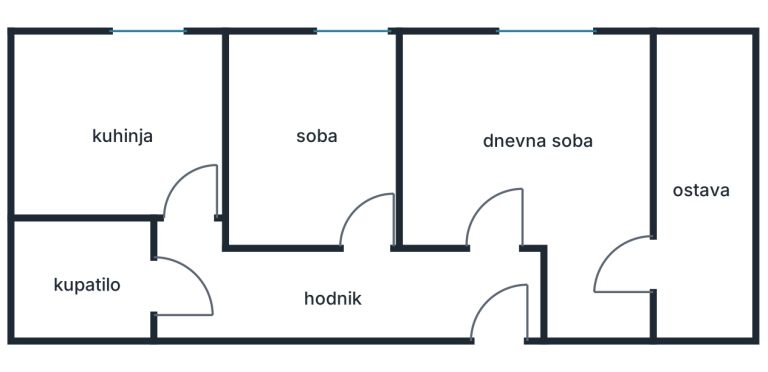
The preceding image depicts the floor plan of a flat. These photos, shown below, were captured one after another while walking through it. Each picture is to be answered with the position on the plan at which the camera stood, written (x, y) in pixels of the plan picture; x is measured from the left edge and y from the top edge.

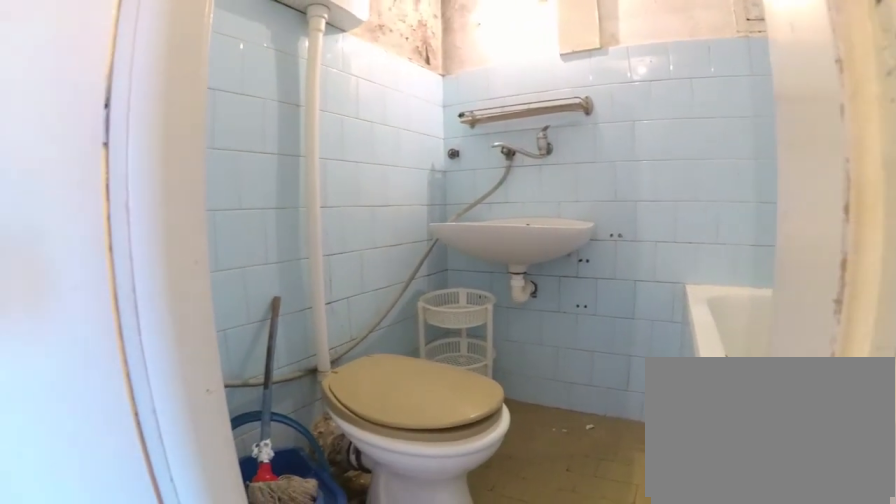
(170, 261)
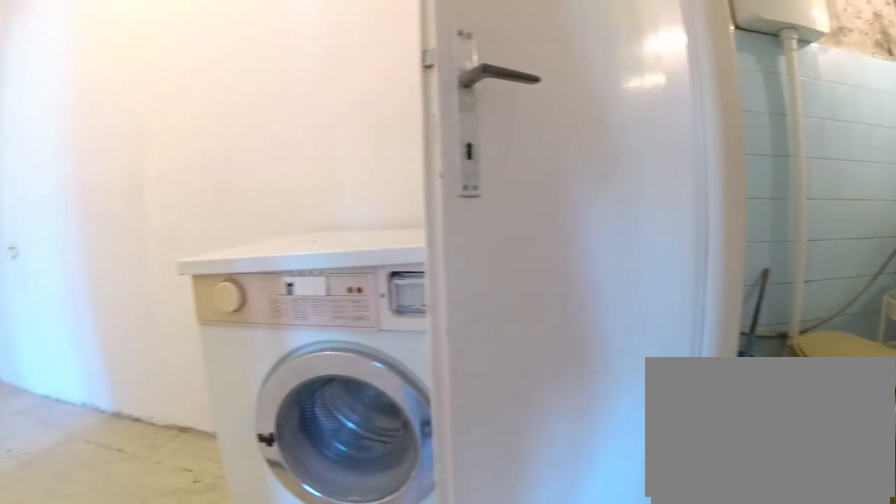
(188, 256)
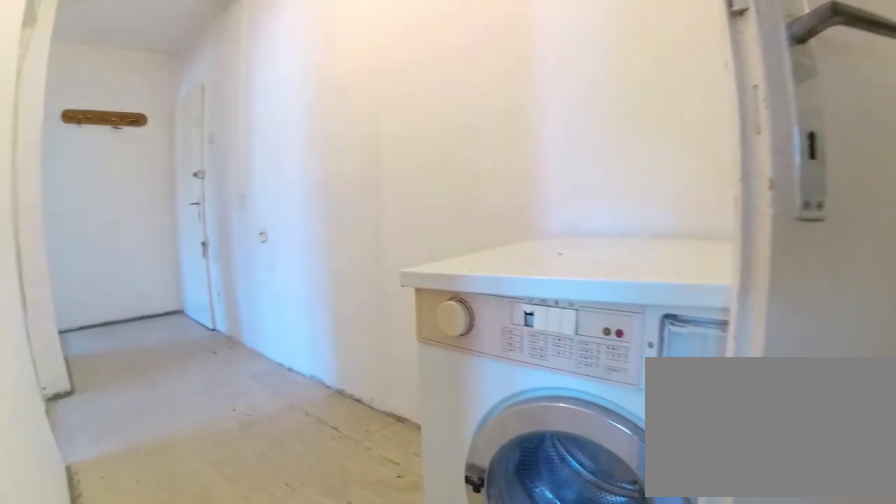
(176, 270)
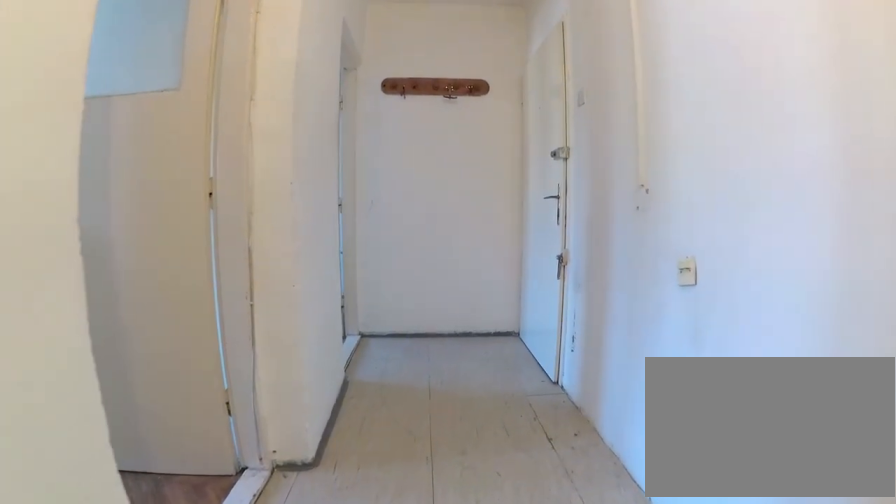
(281, 294)
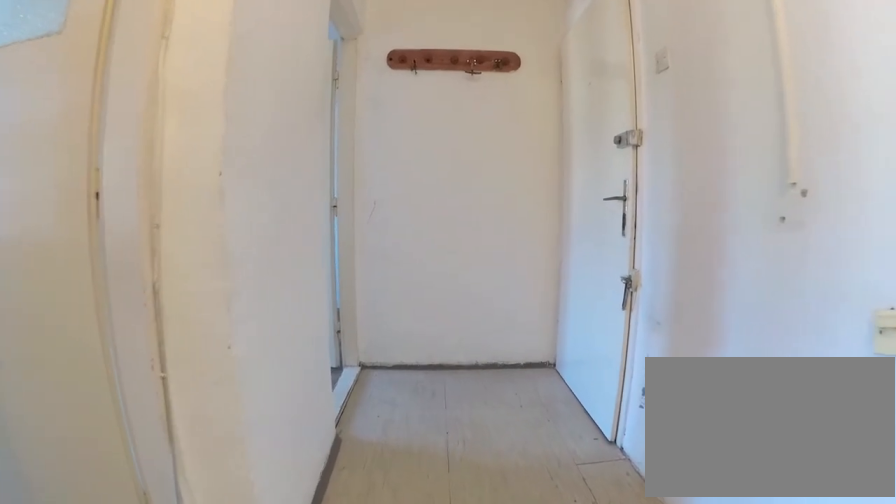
(341, 293)
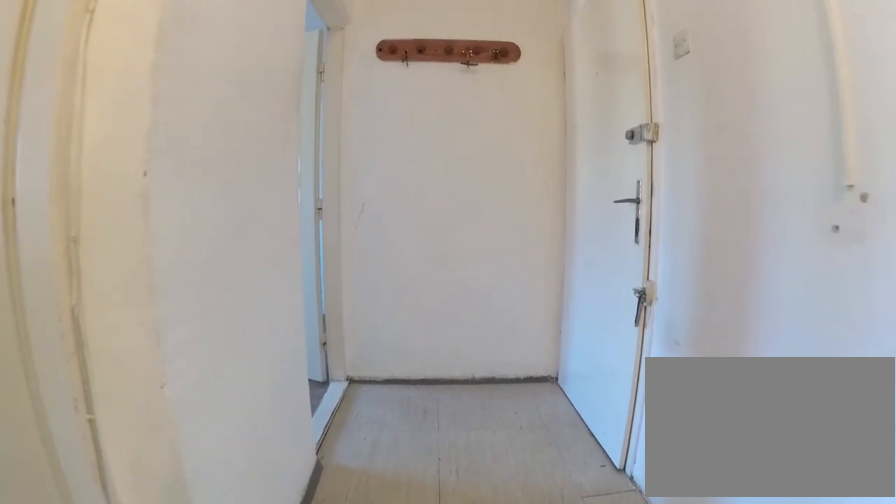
(360, 293)
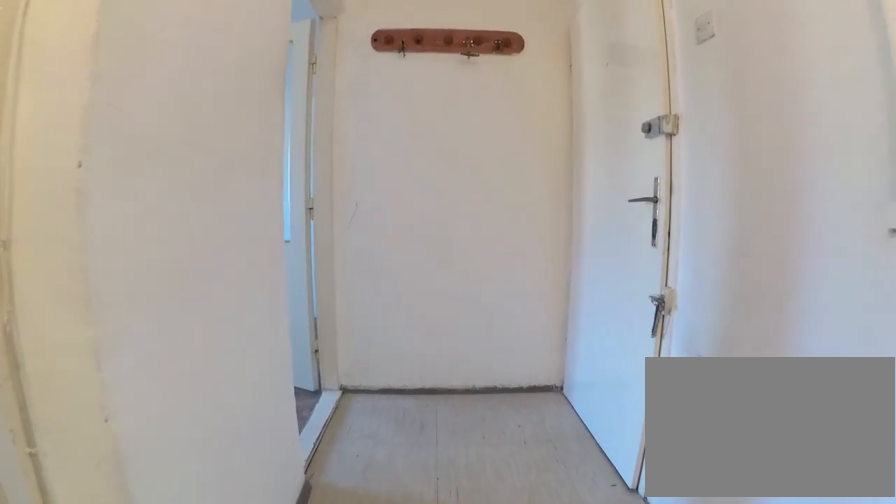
(379, 294)
